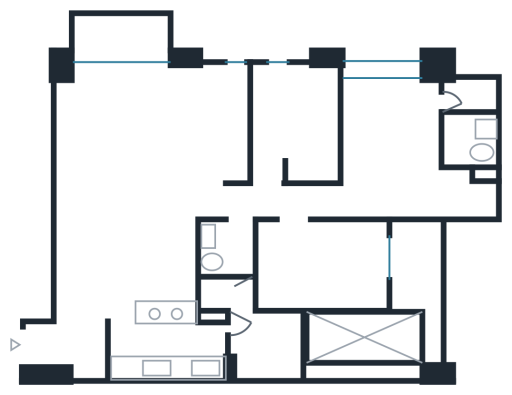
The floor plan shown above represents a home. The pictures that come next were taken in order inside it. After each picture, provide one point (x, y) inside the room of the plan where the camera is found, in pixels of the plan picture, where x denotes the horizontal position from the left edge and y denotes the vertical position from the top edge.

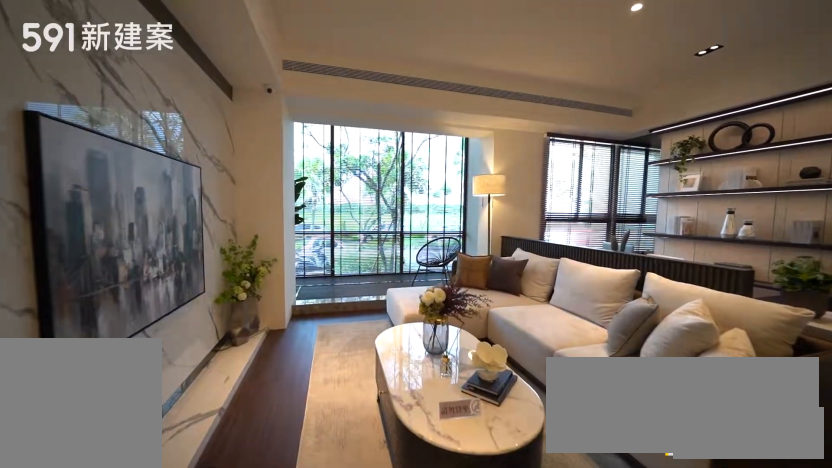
(113, 136)
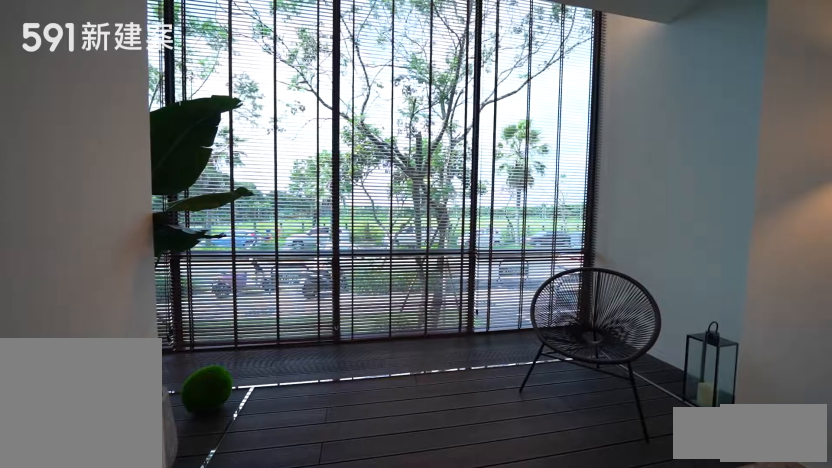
(120, 36)
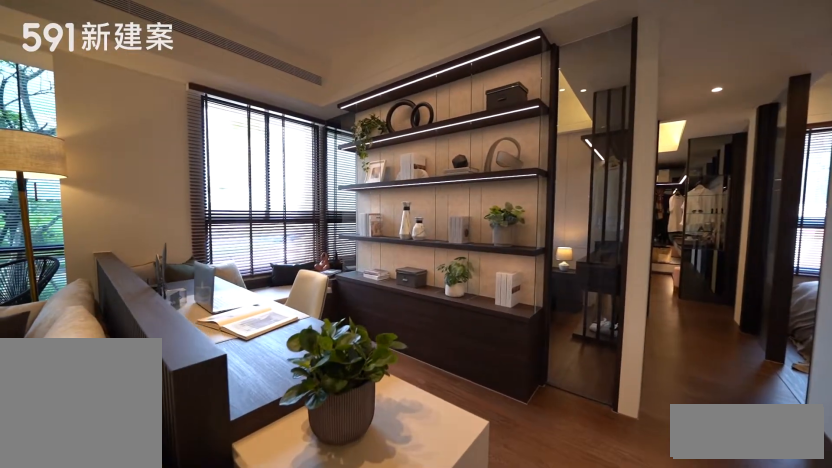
(214, 122)
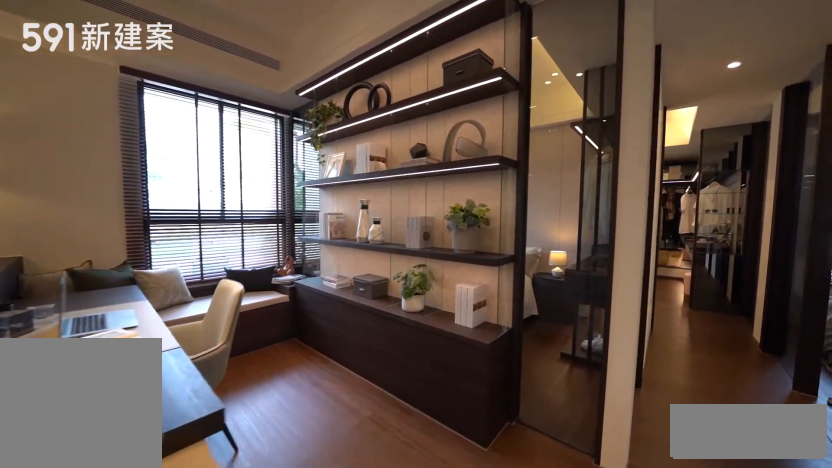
(214, 122)
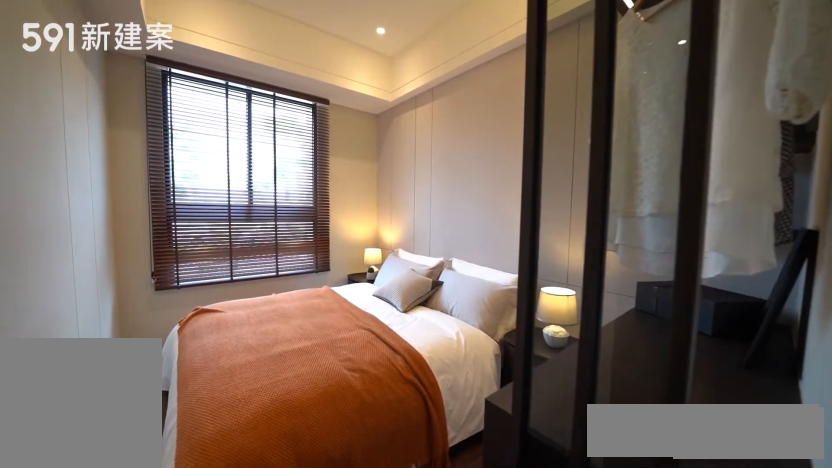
(296, 120)
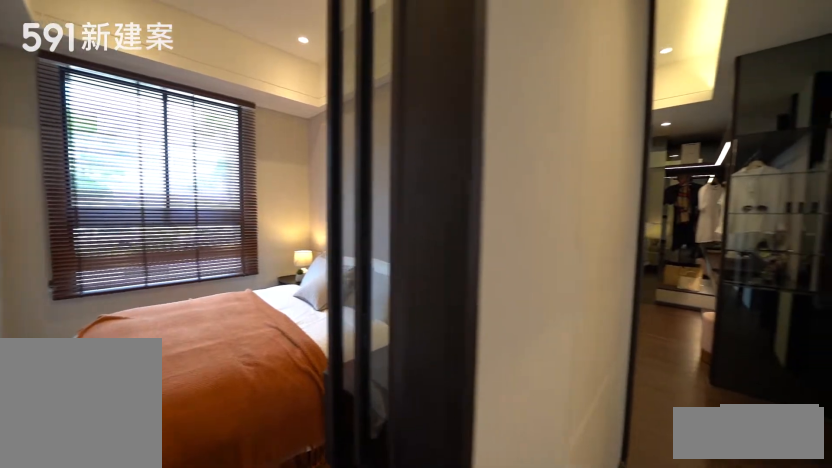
(296, 120)
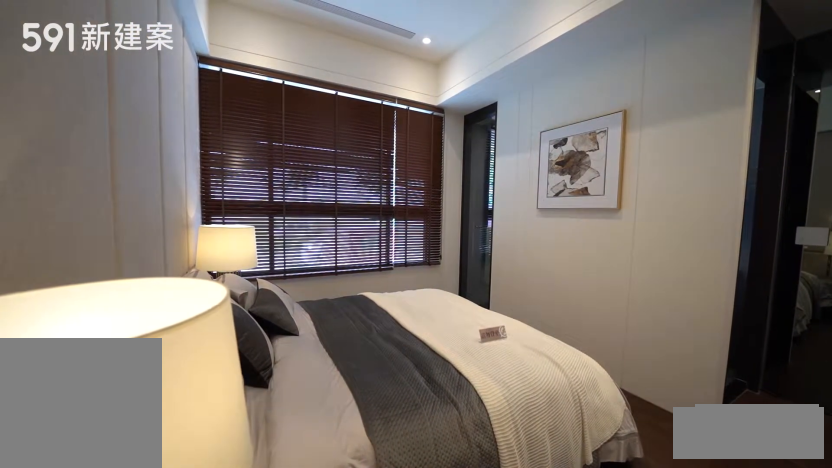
(404, 156)
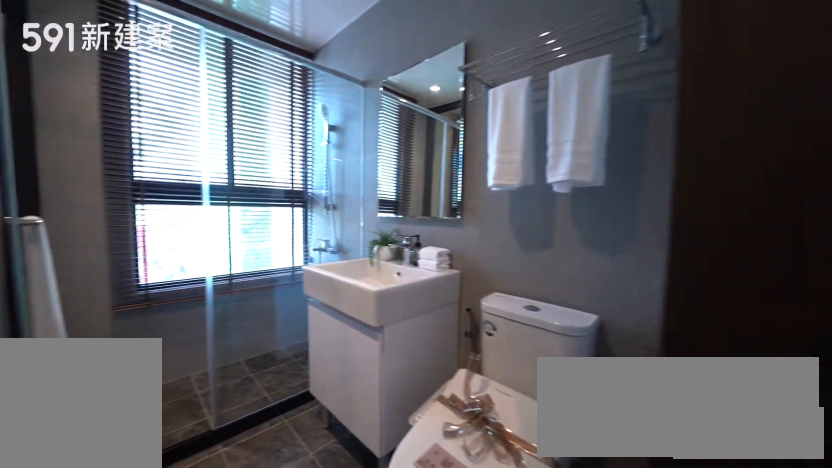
(471, 119)
